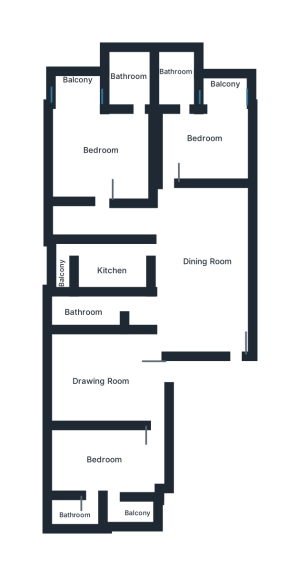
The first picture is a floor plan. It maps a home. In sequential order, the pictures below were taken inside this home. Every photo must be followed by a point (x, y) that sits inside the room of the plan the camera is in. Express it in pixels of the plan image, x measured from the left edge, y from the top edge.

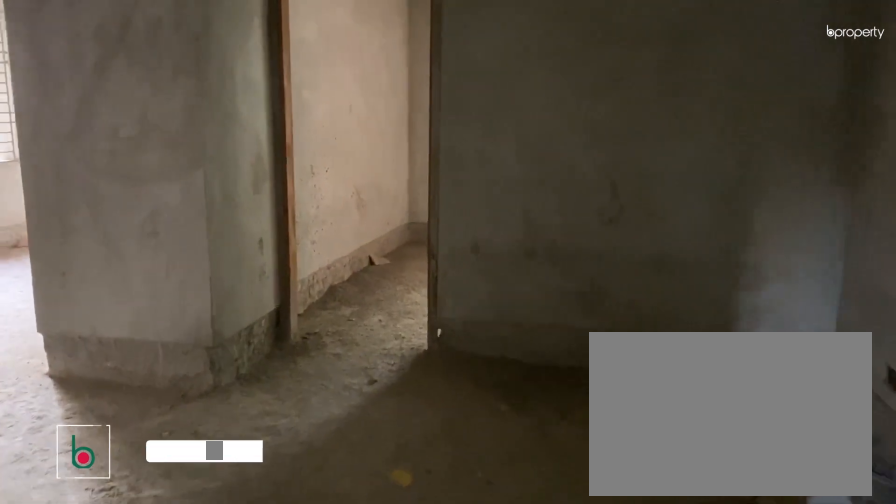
(206, 261)
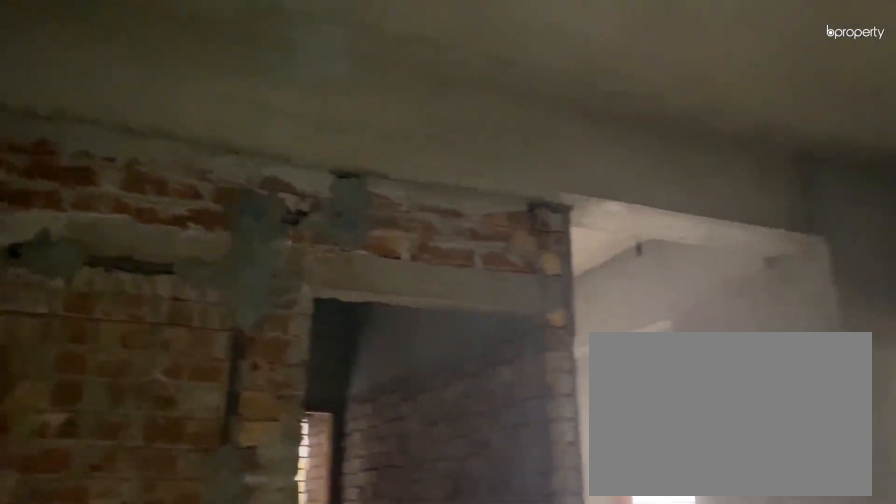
(206, 261)
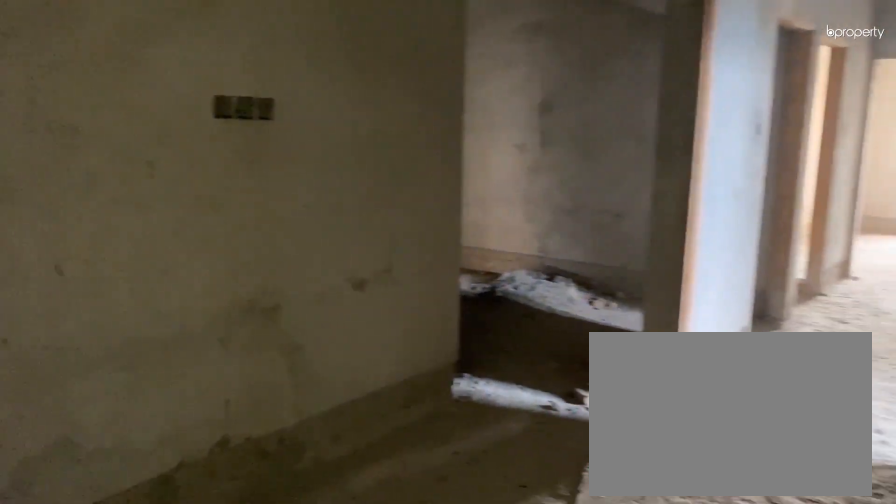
(97, 377)
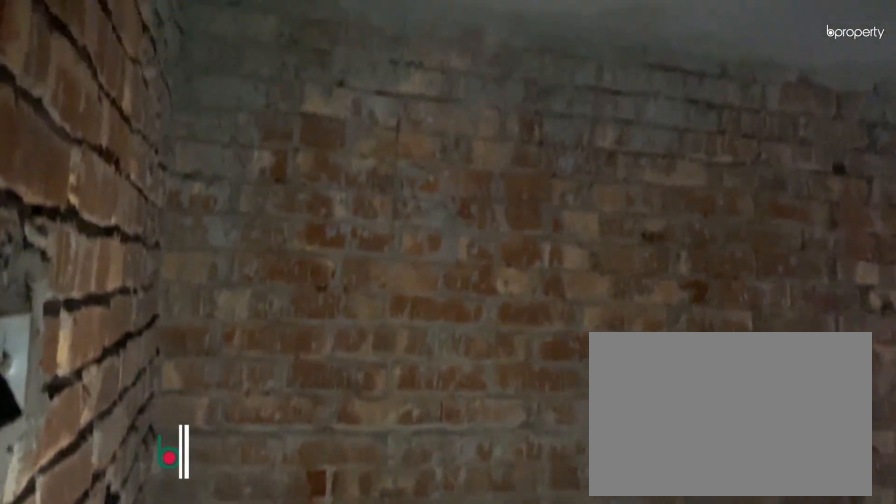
(116, 268)
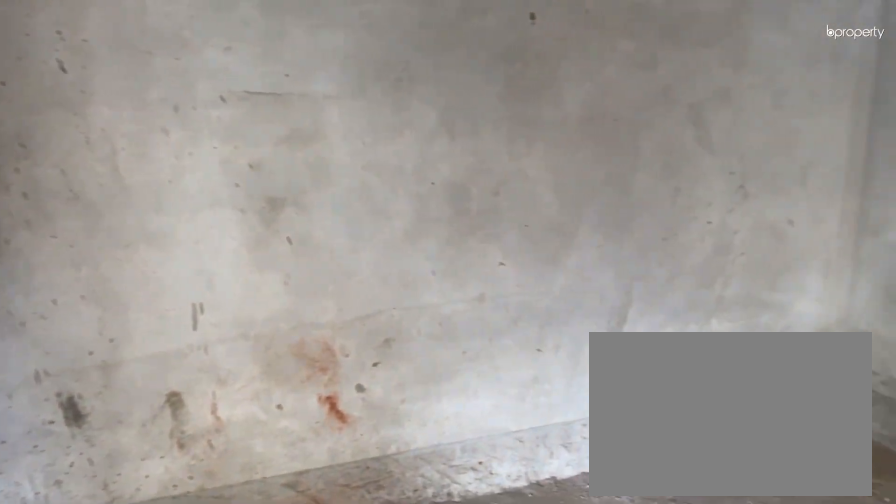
(97, 154)
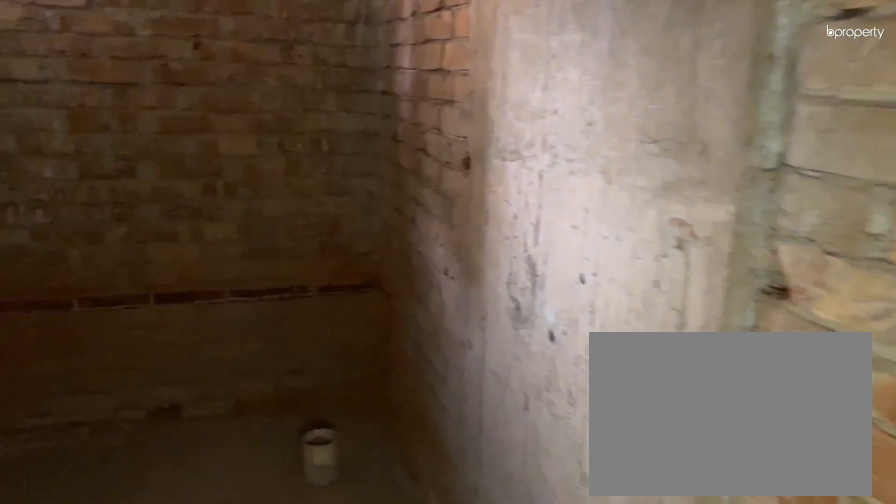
(126, 75)
